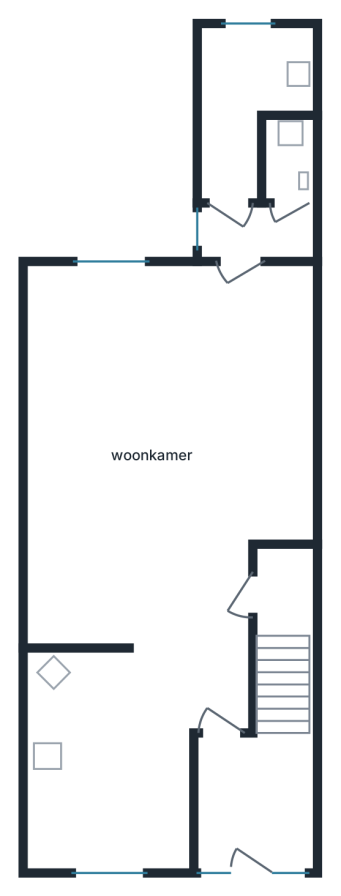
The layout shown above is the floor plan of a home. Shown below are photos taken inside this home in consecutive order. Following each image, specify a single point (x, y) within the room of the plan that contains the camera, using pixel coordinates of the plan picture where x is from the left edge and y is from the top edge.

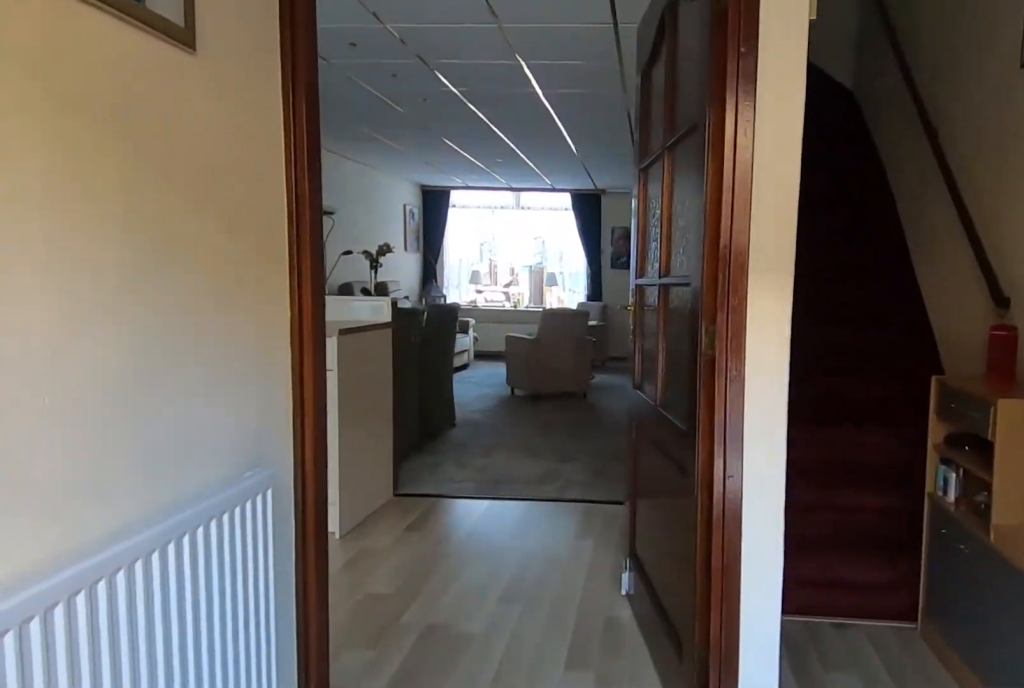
(251, 800)
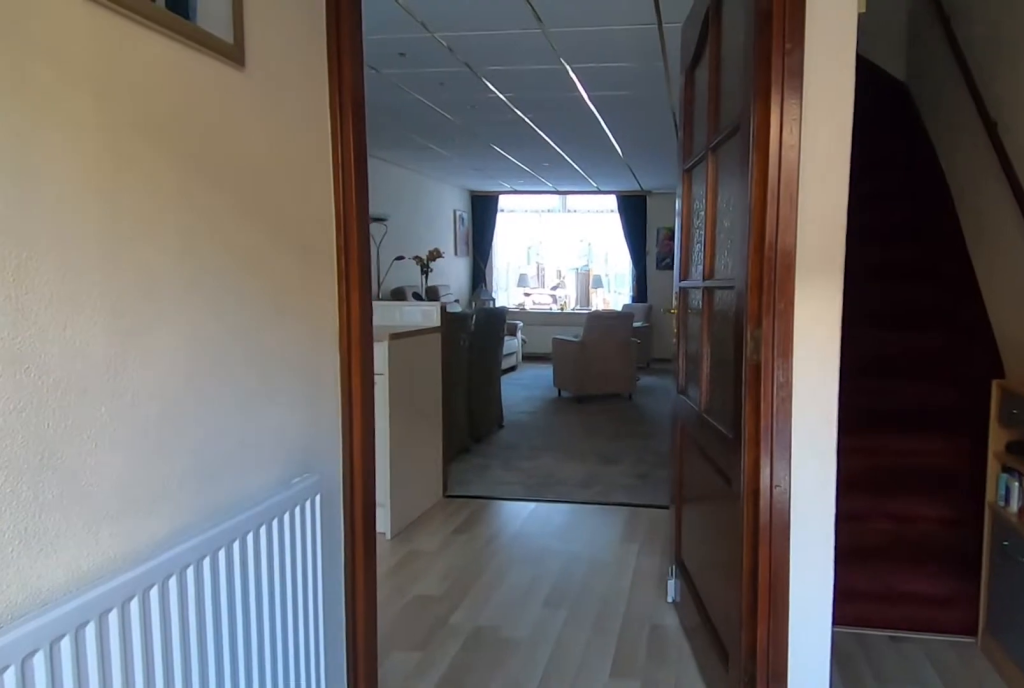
(251, 800)
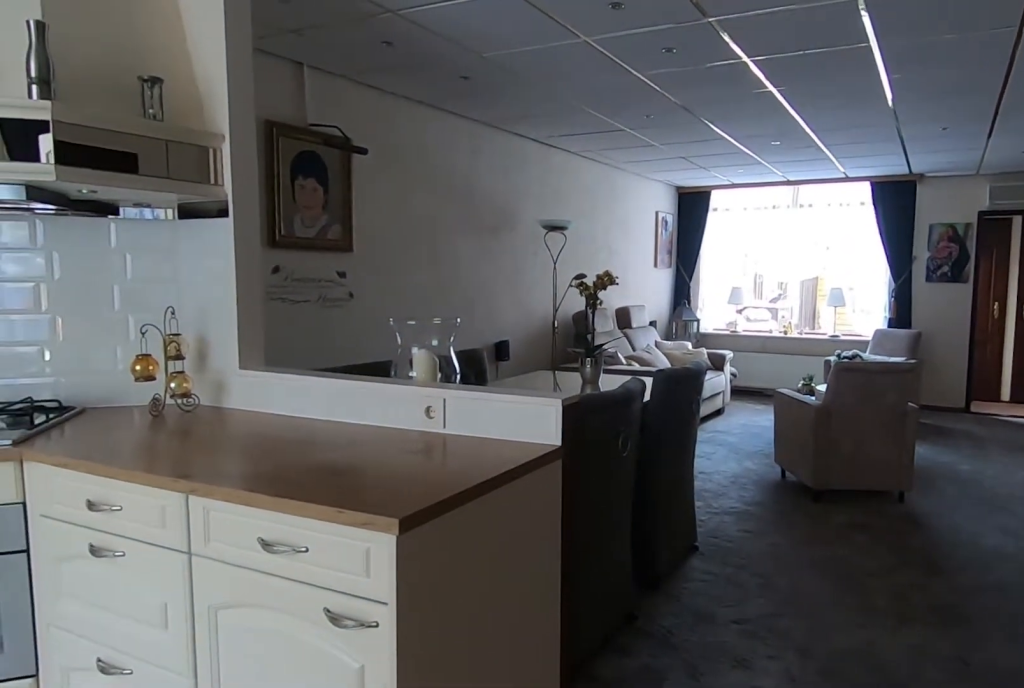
(145, 508)
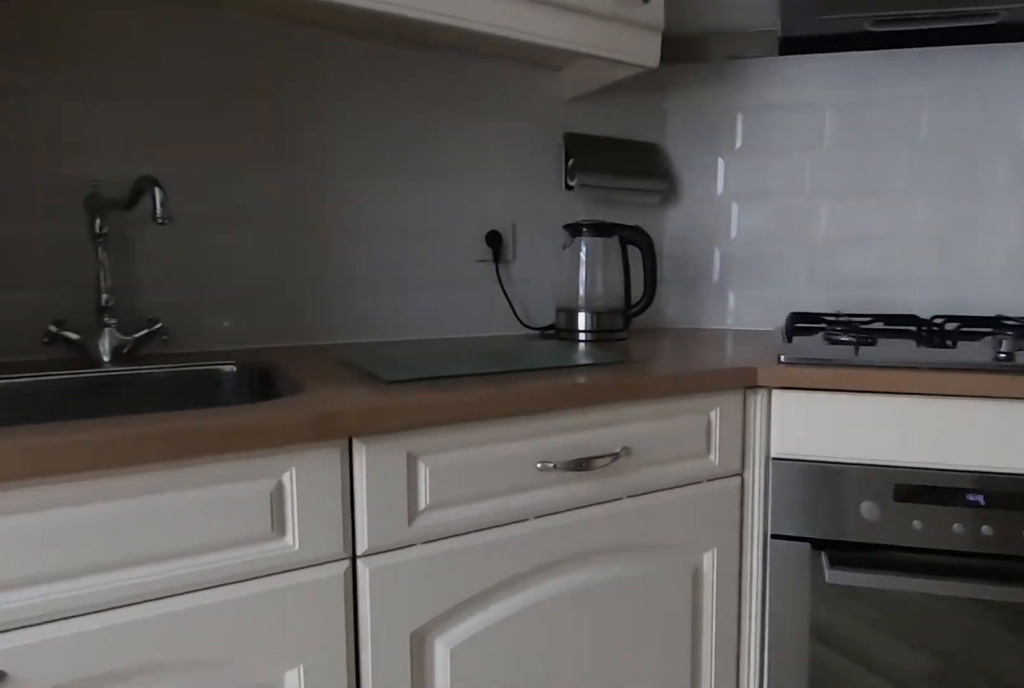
(104, 764)
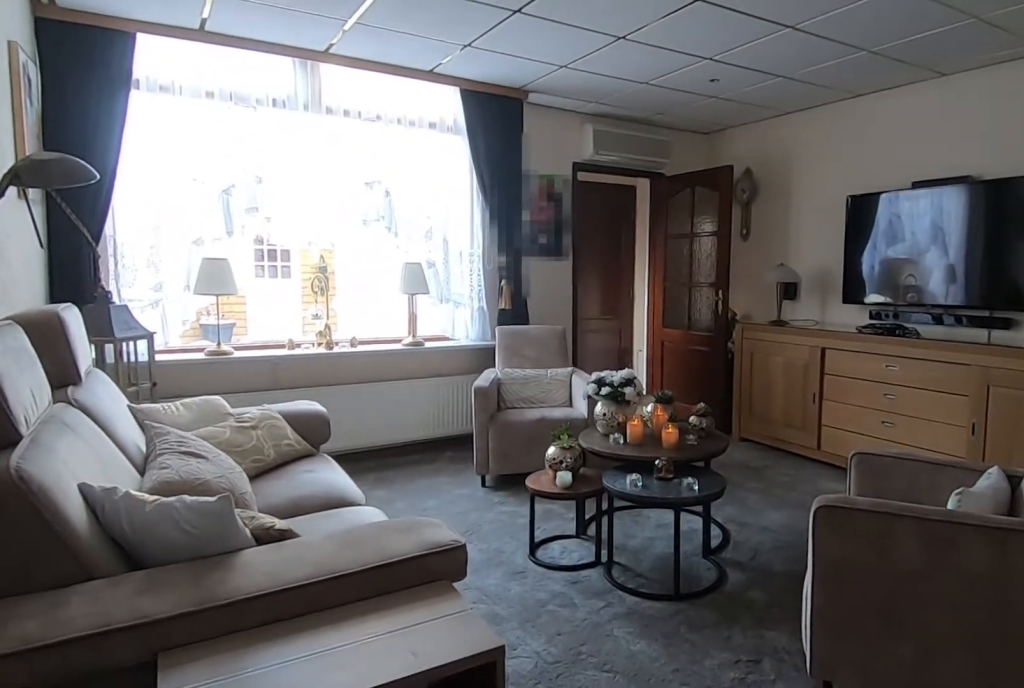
(143, 508)
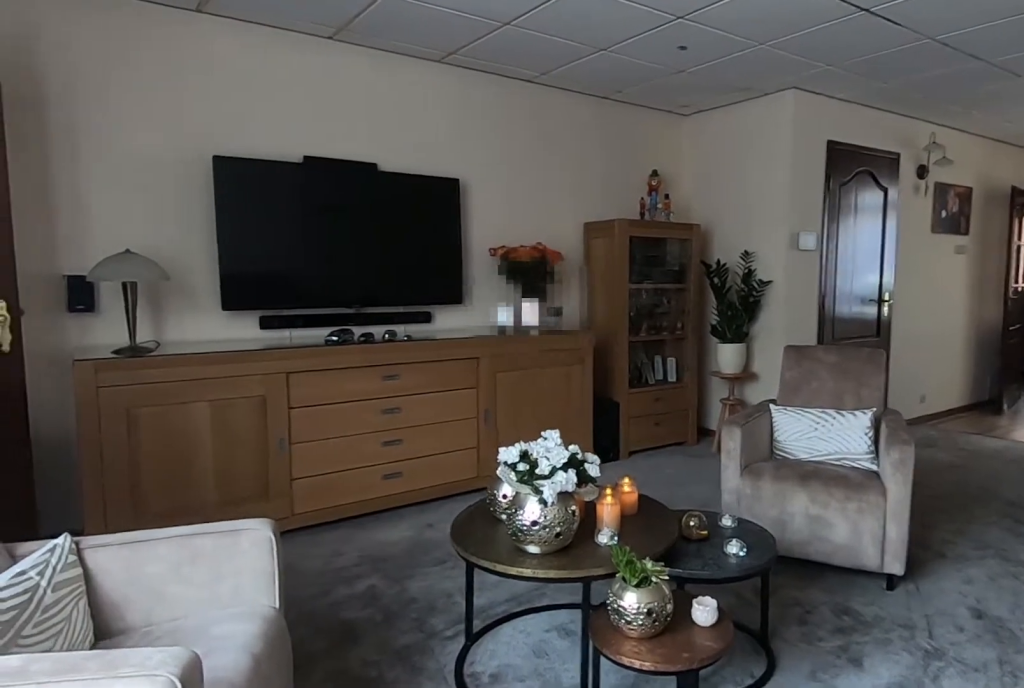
(143, 508)
